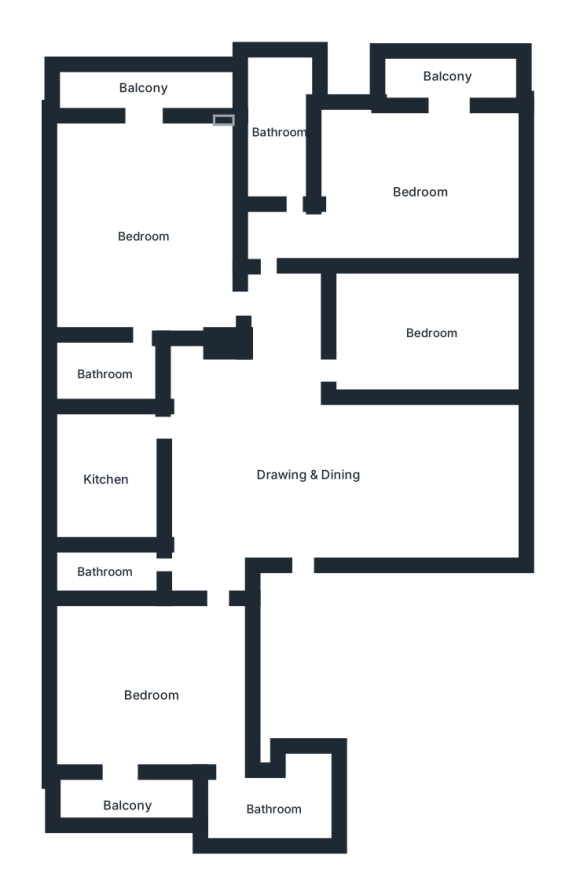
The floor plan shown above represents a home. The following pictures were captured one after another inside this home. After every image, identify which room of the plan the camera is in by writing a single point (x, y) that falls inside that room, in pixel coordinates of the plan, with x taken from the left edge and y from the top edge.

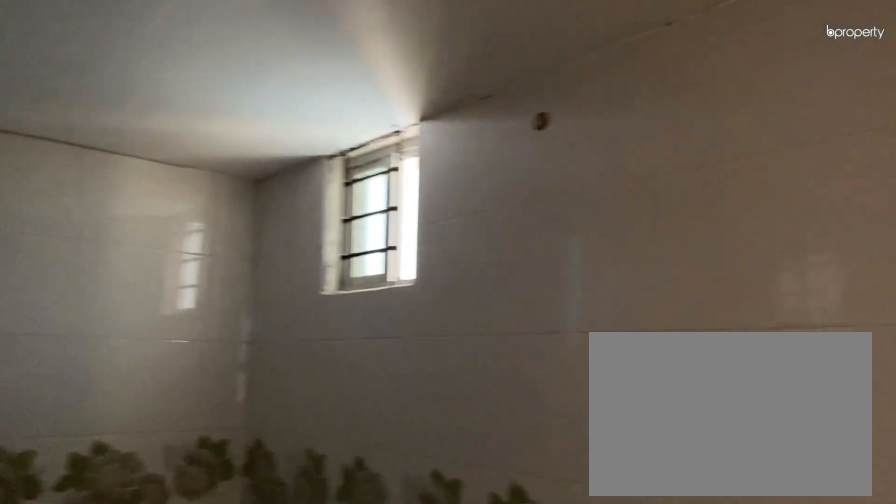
(272, 807)
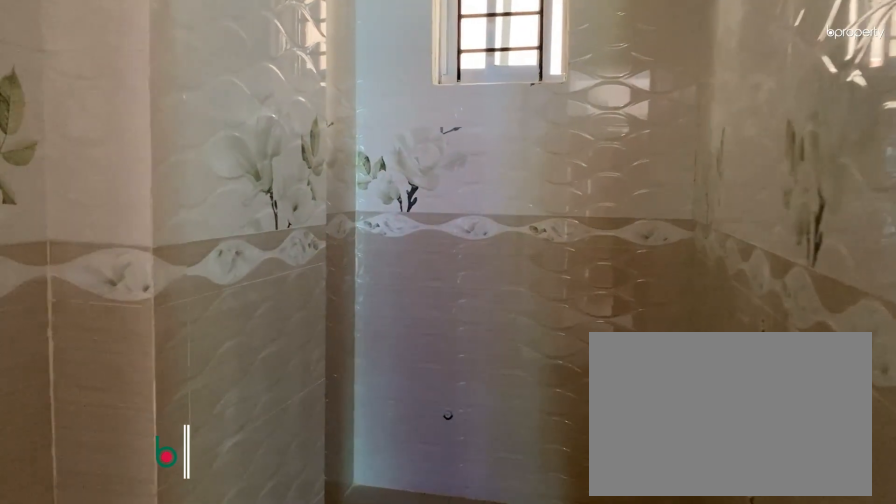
(101, 568)
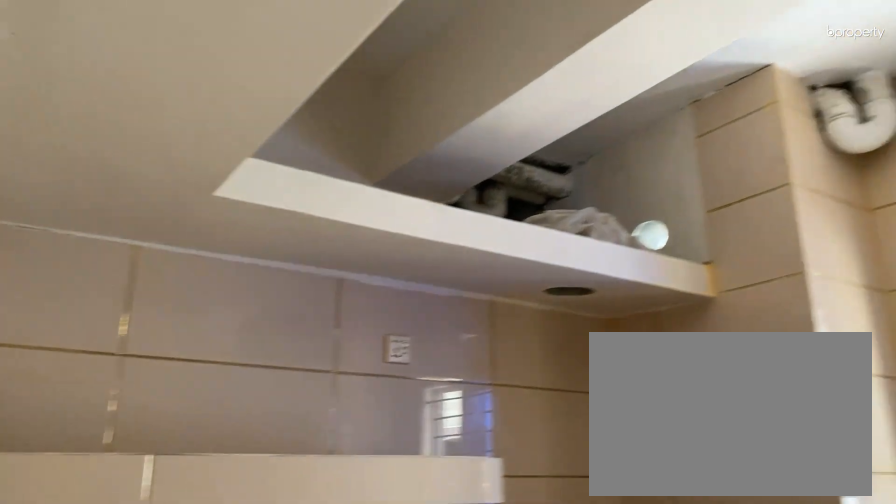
(107, 481)
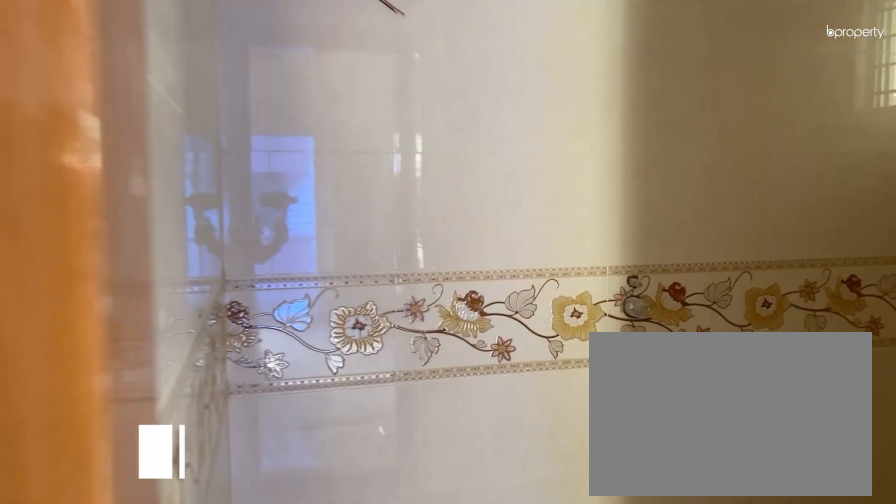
(105, 372)
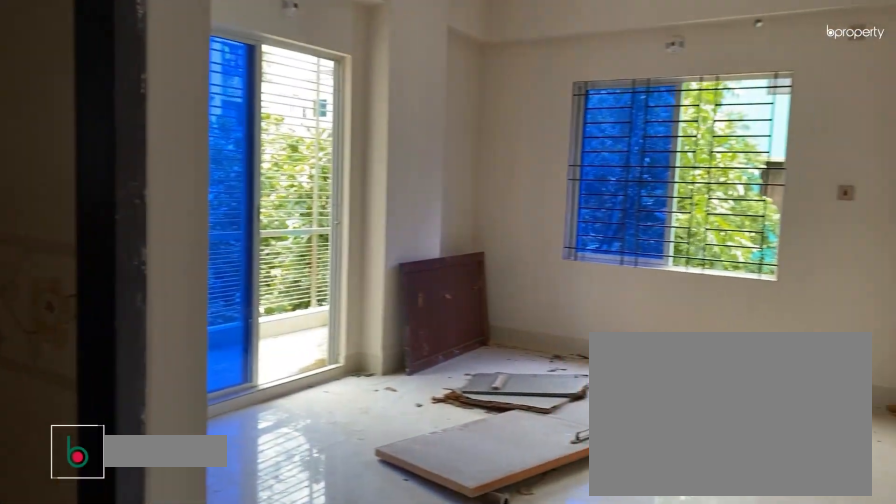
(423, 192)
